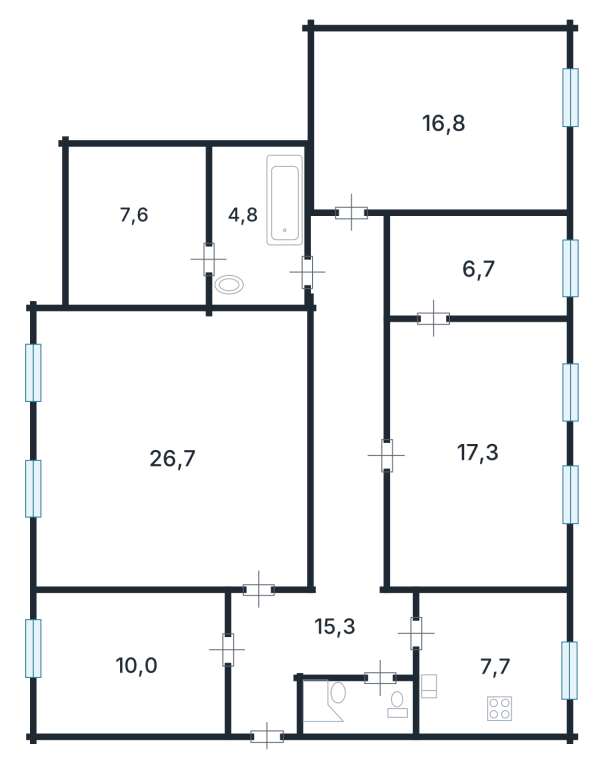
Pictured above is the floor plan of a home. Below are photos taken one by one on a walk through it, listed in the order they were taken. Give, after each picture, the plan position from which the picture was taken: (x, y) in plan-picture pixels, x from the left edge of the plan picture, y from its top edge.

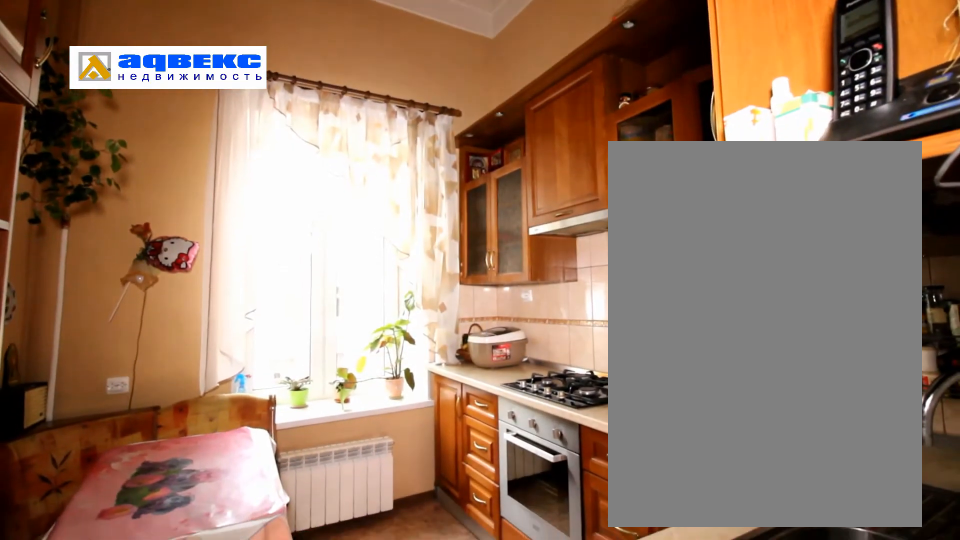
(504, 699)
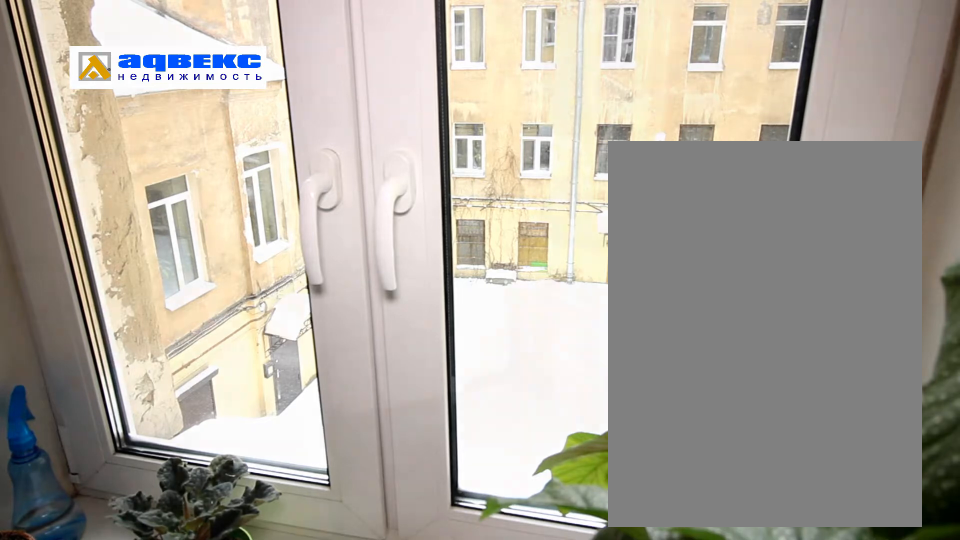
(504, 699)
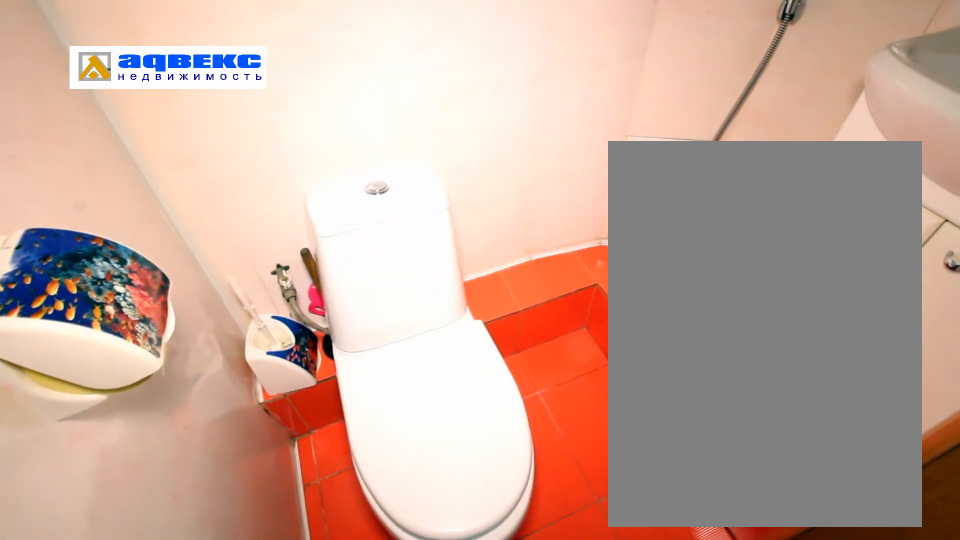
(354, 732)
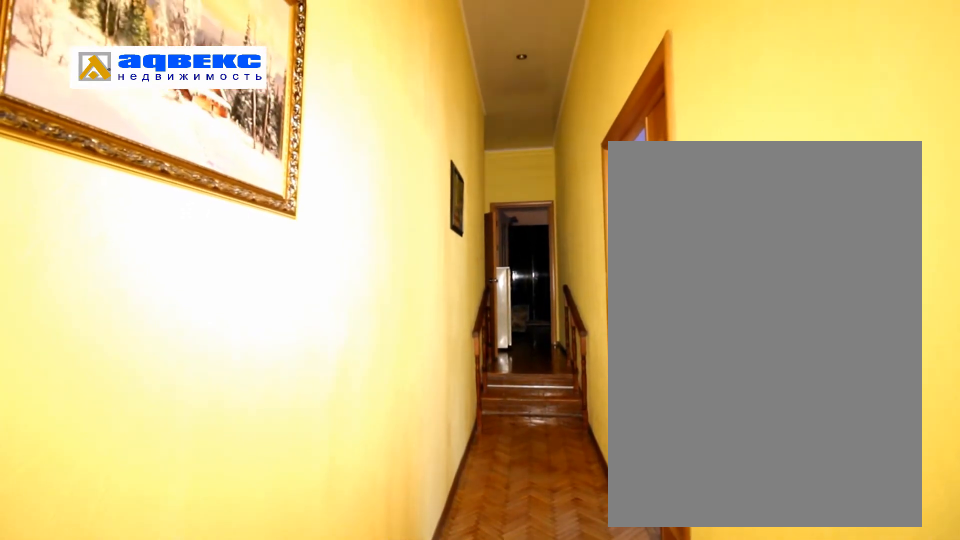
(348, 428)
